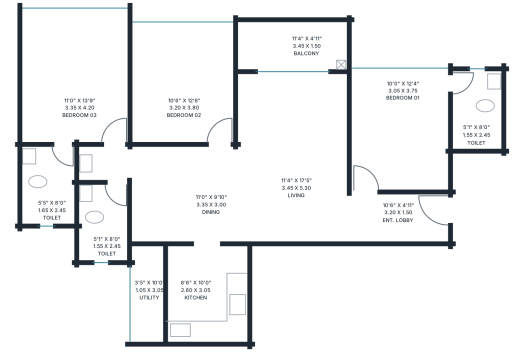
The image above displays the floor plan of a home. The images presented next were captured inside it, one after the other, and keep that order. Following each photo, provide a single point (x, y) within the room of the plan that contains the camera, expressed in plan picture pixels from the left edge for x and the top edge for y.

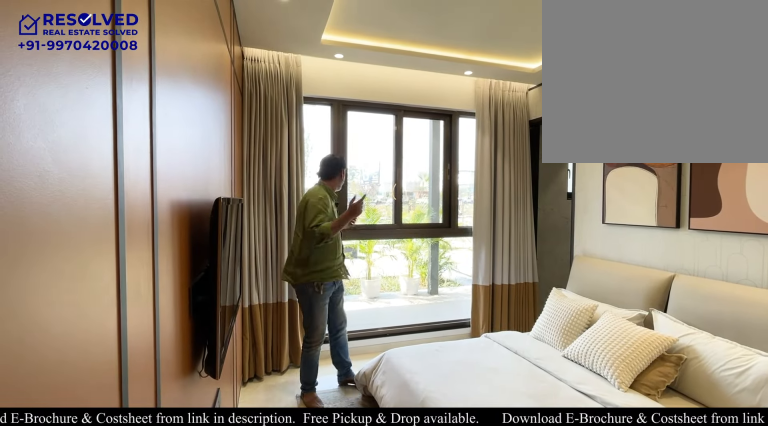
(400, 129)
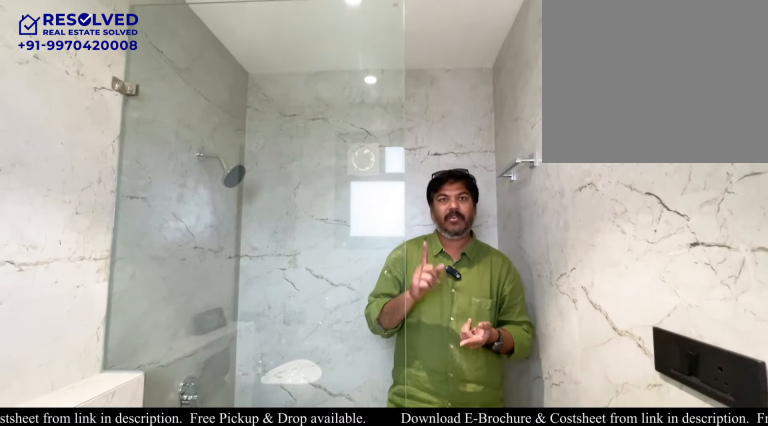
(476, 111)
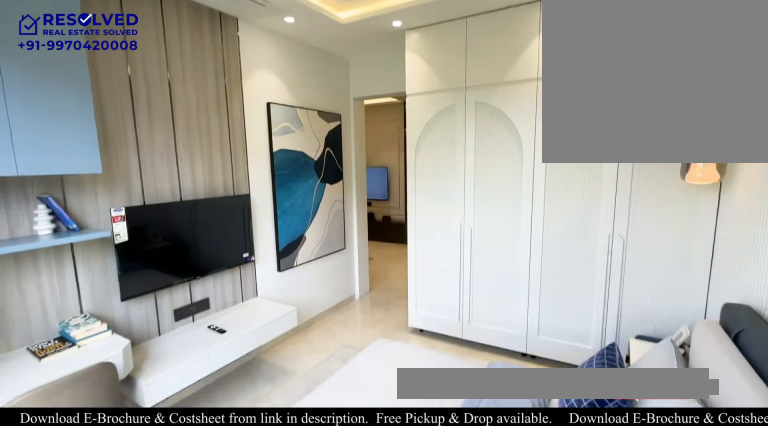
(182, 82)
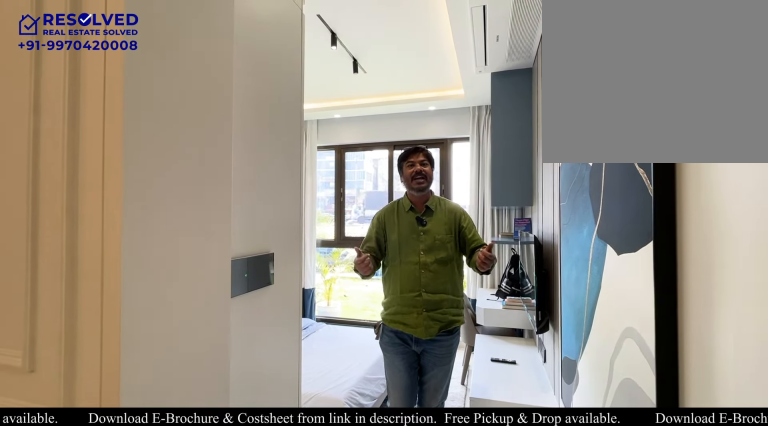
(182, 82)
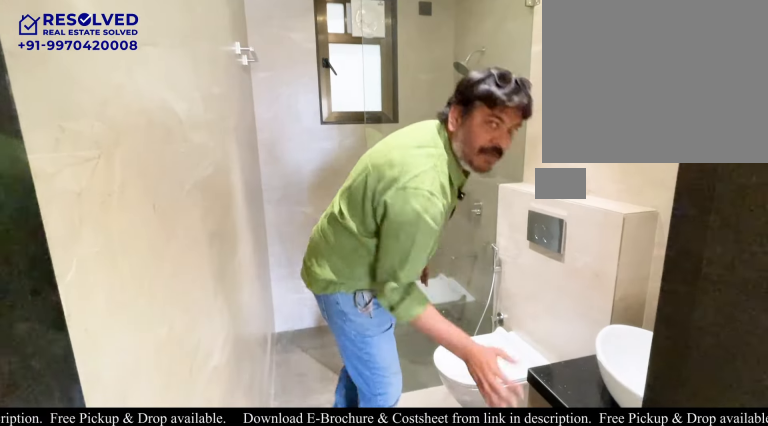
(102, 221)
